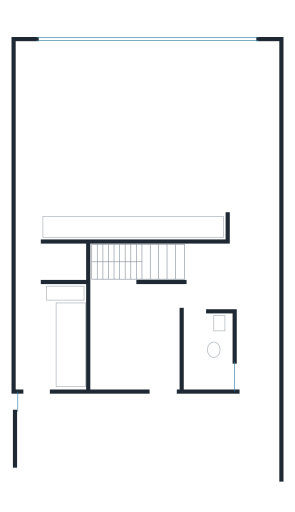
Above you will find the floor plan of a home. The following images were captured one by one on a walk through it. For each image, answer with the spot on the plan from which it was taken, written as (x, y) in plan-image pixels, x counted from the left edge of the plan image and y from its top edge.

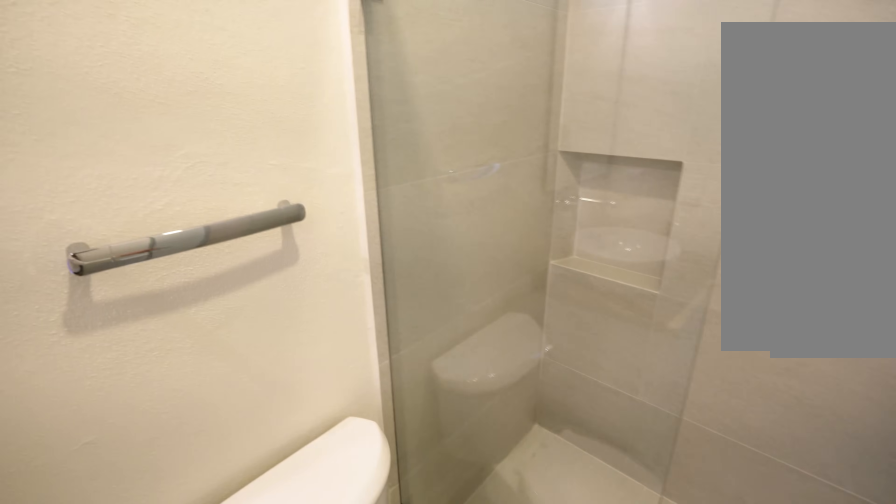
(201, 358)
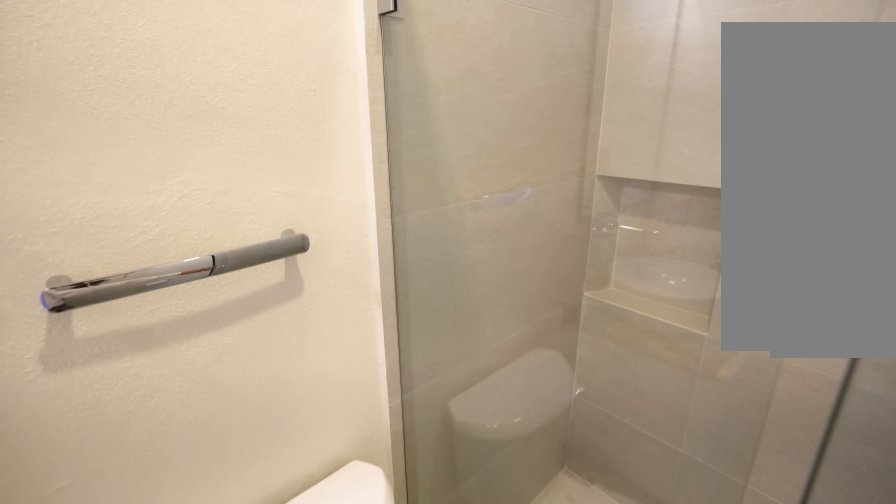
(201, 358)
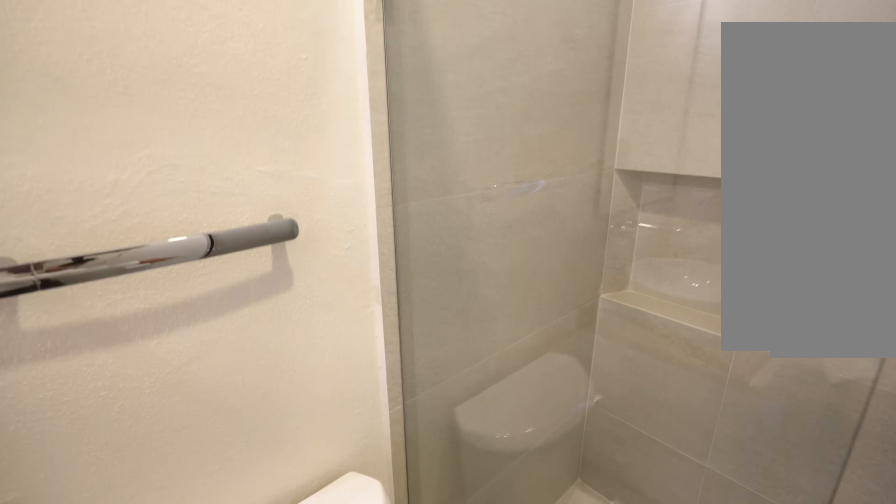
(199, 356)
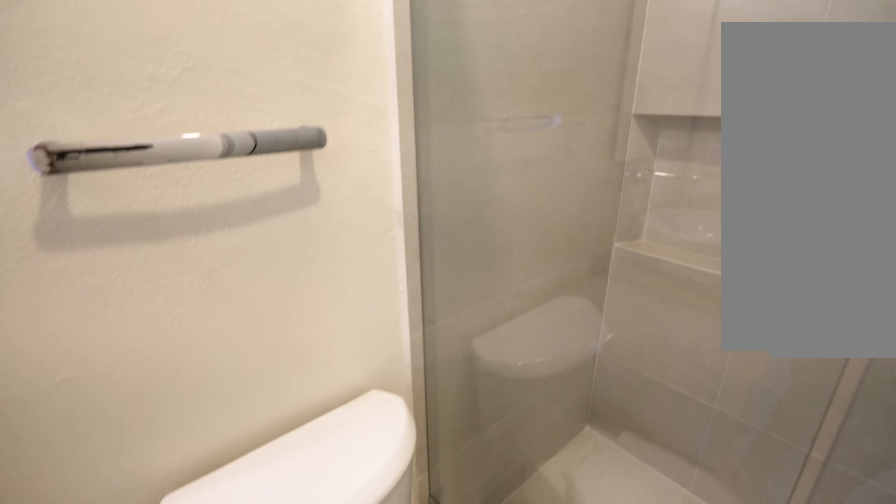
(200, 354)
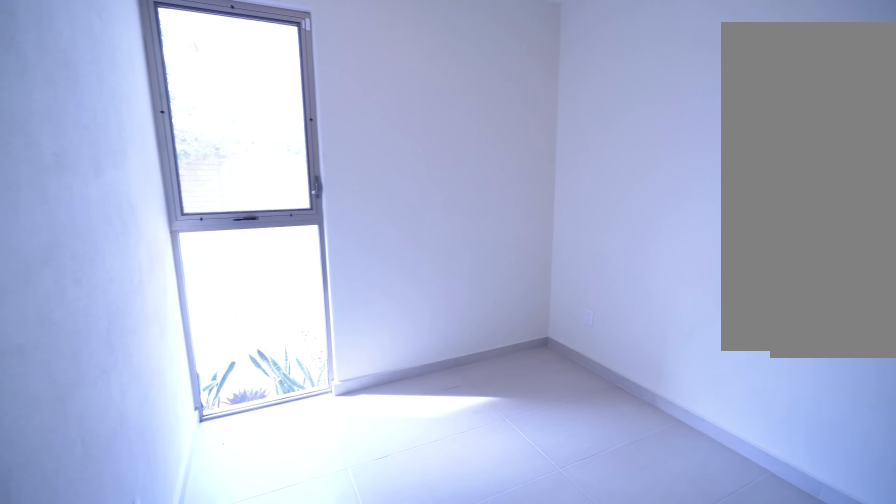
(163, 300)
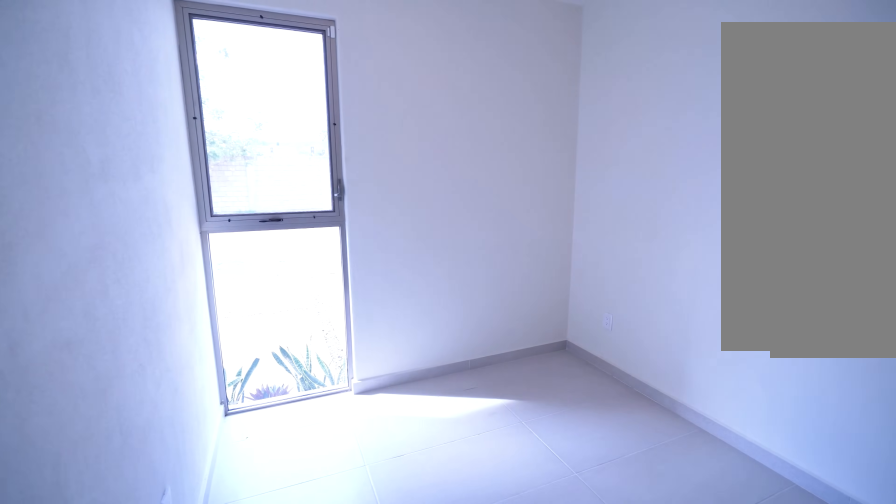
(163, 301)
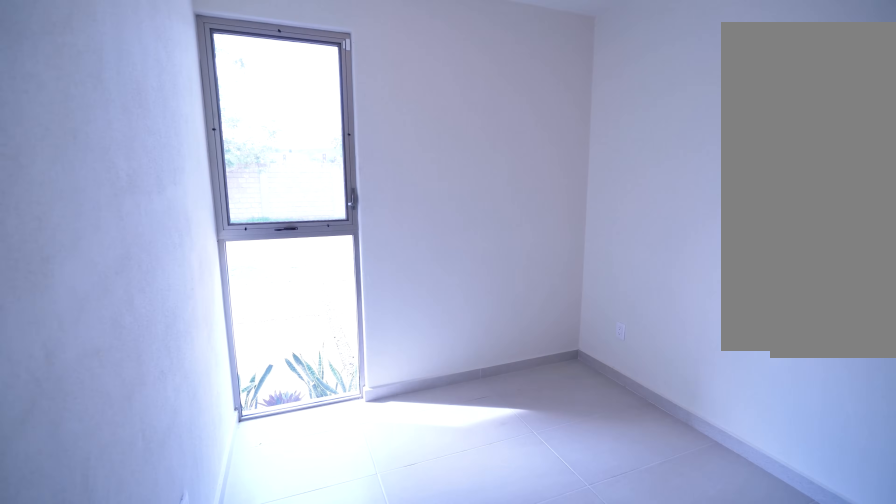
(163, 300)
